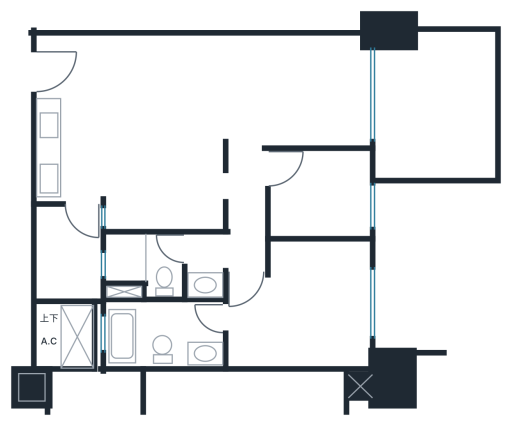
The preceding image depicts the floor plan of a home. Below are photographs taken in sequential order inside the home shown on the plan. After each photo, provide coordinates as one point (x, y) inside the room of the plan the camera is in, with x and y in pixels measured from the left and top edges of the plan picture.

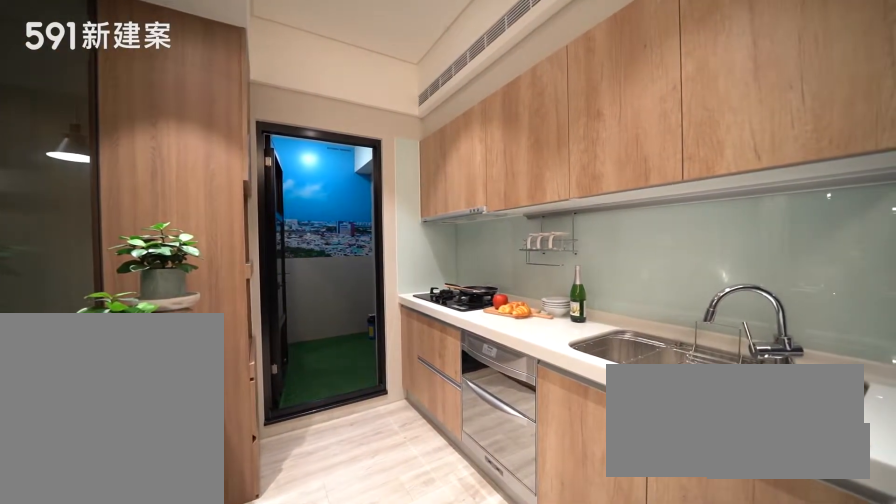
(66, 151)
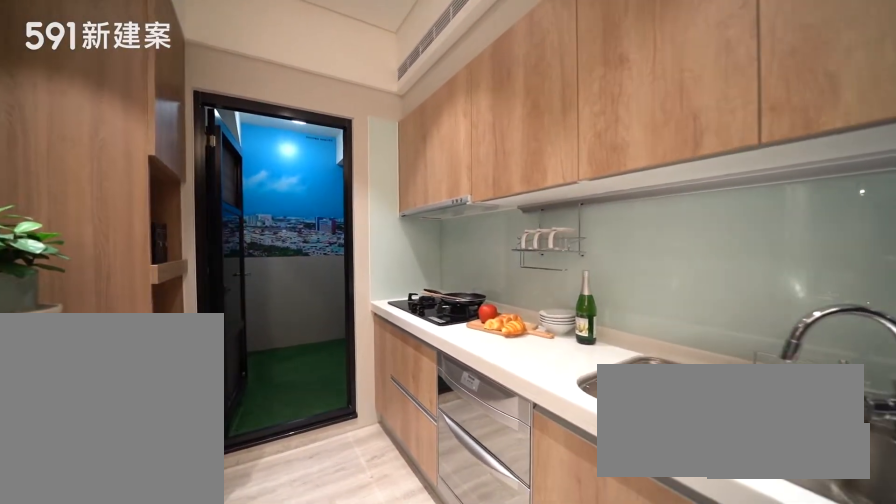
(66, 151)
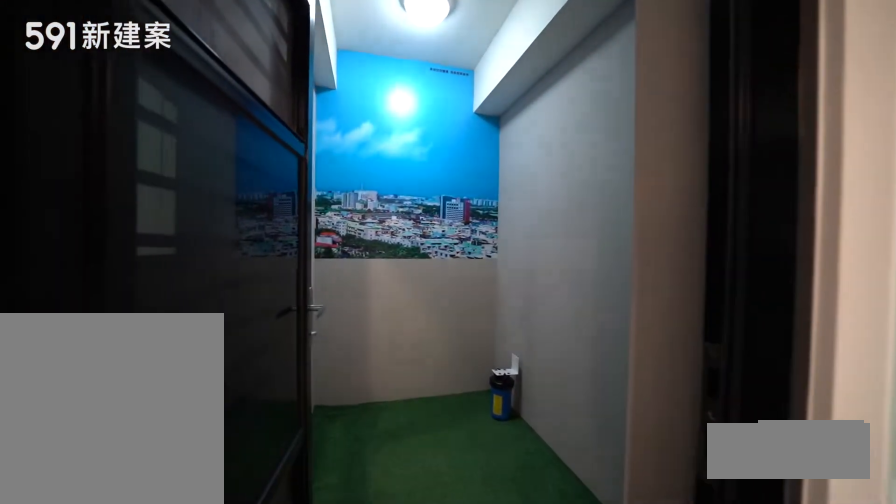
(64, 255)
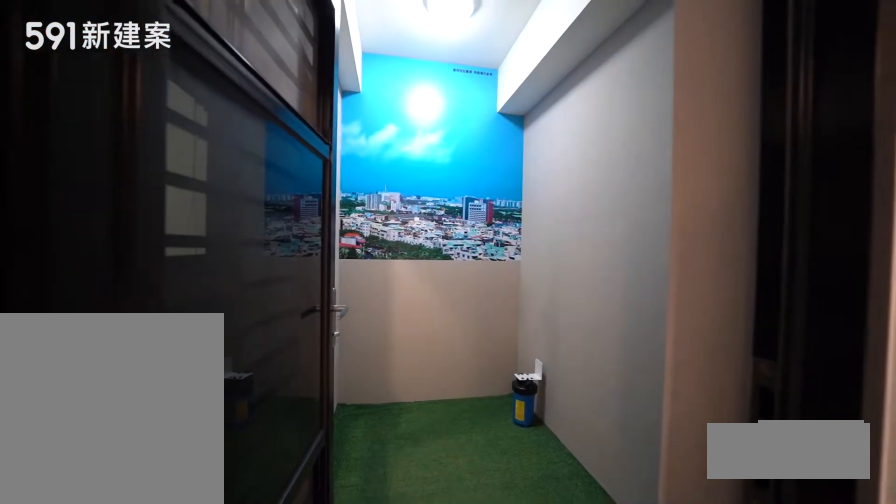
(64, 255)
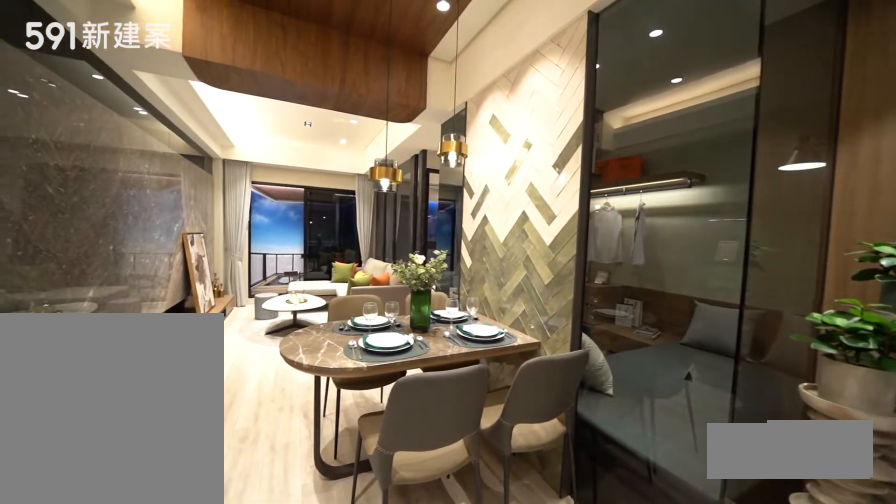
(168, 89)
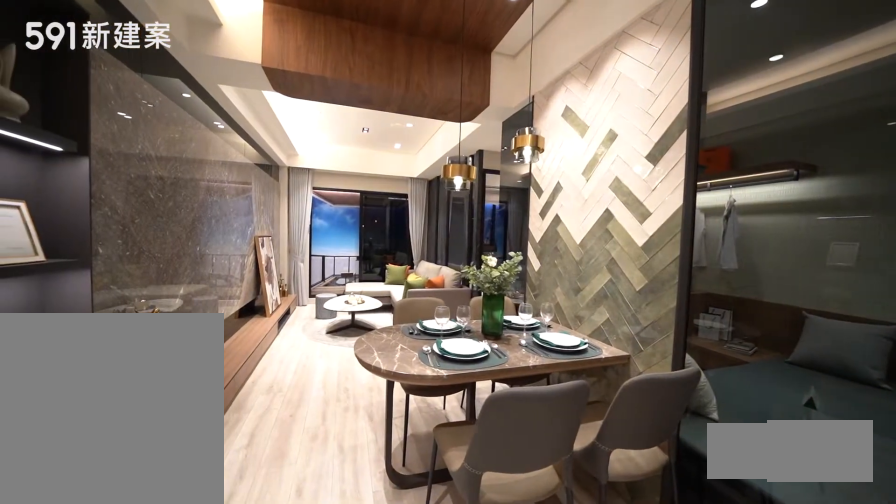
(168, 89)
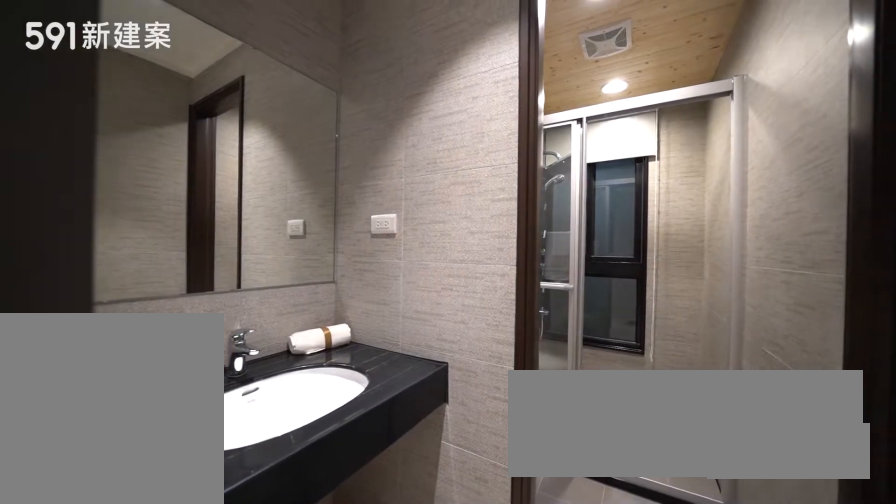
(158, 268)
